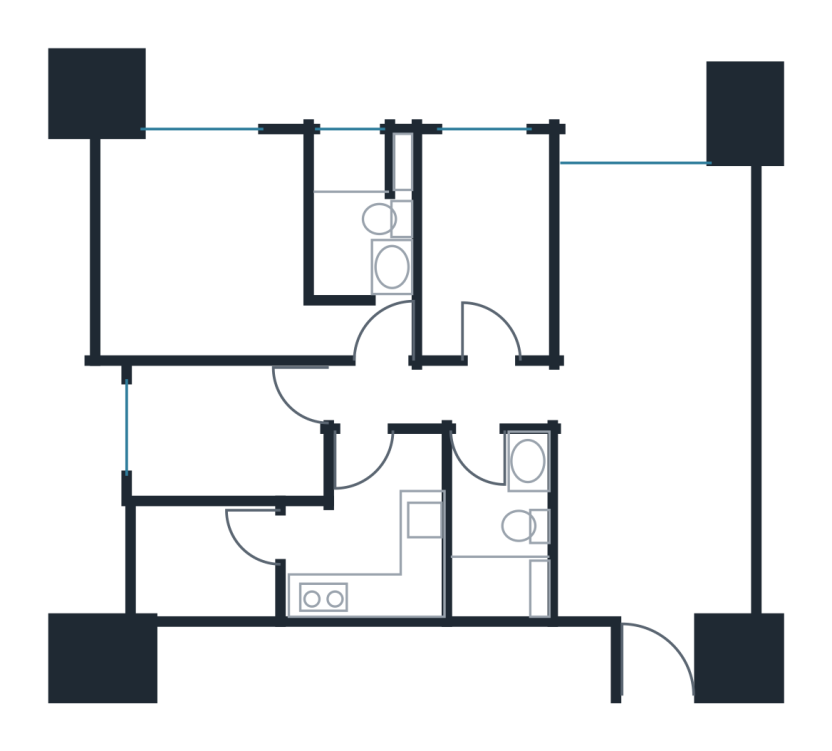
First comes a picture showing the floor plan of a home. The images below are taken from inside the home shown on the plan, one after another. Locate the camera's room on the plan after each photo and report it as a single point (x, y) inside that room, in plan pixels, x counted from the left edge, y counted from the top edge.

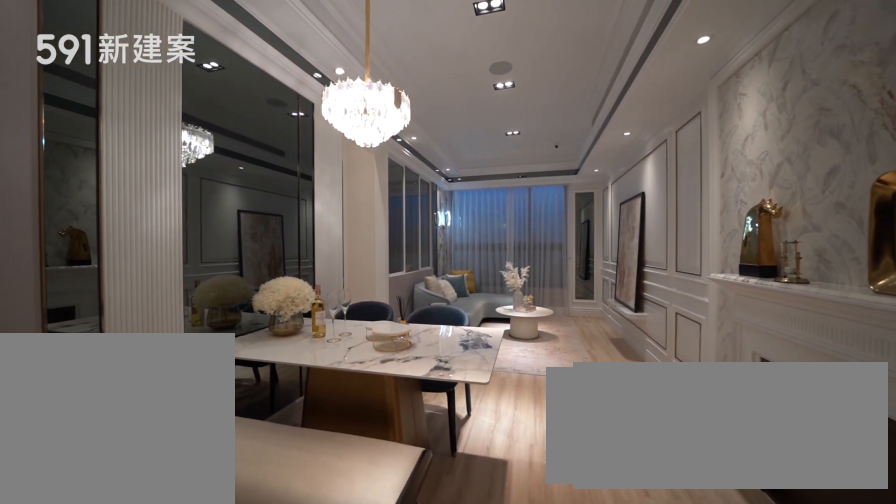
(653, 519)
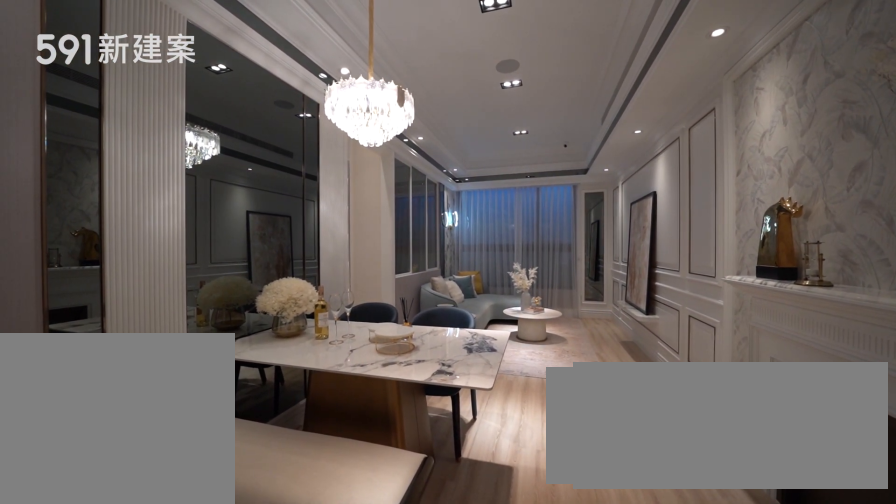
(653, 519)
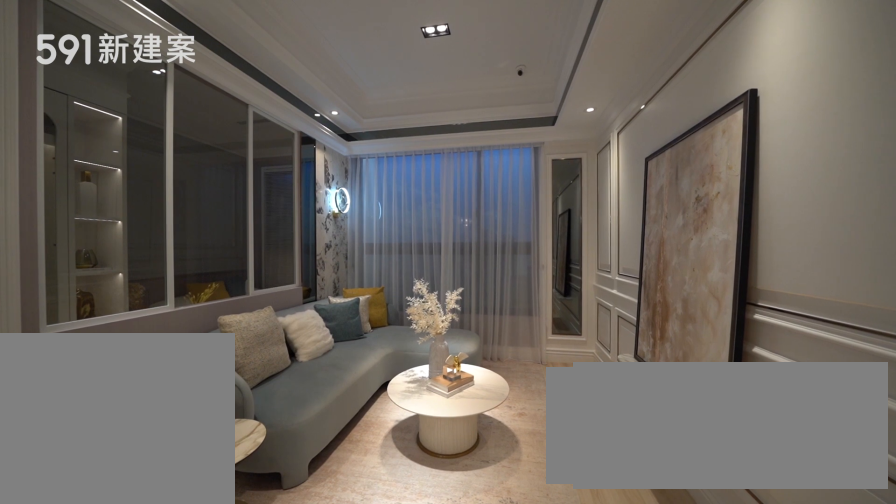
(653, 269)
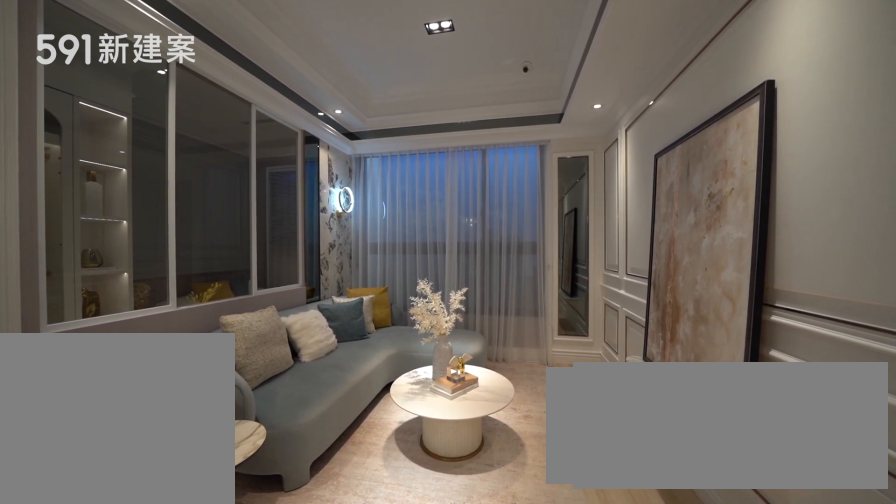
(653, 269)
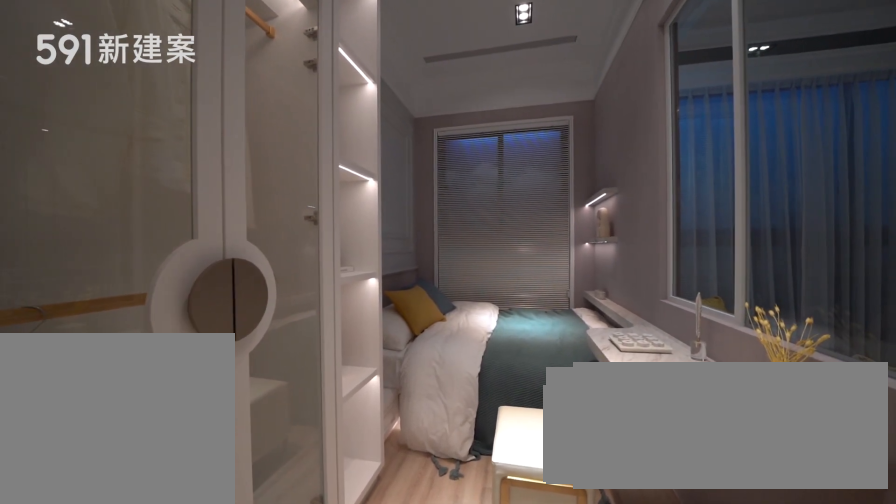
(483, 242)
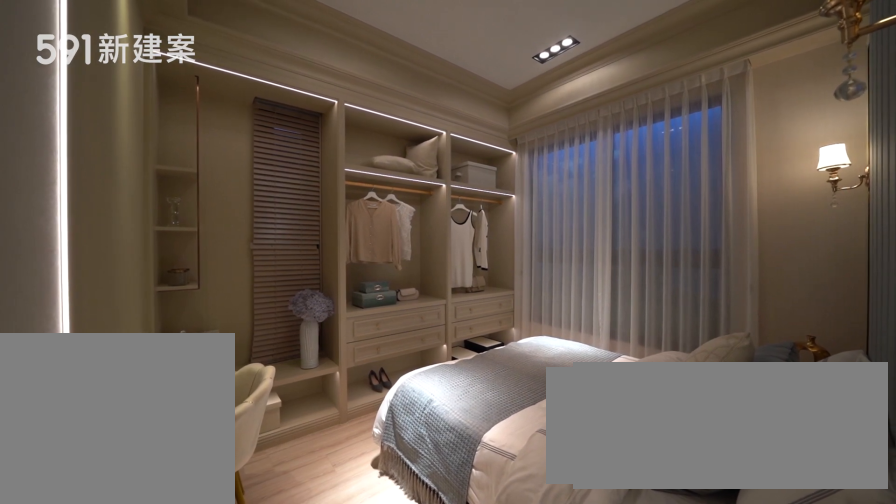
(220, 253)
